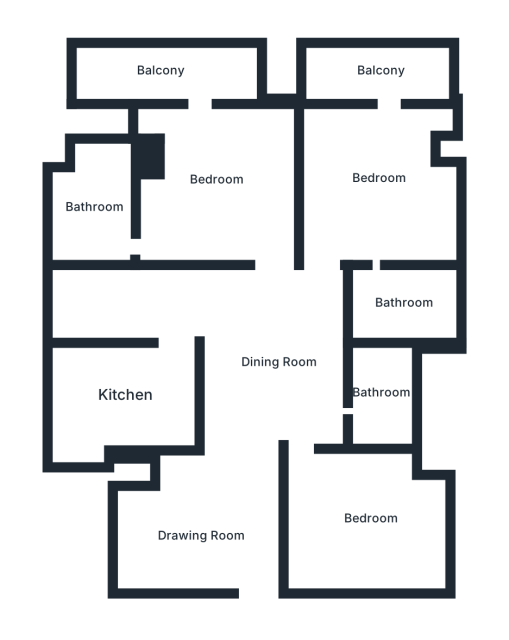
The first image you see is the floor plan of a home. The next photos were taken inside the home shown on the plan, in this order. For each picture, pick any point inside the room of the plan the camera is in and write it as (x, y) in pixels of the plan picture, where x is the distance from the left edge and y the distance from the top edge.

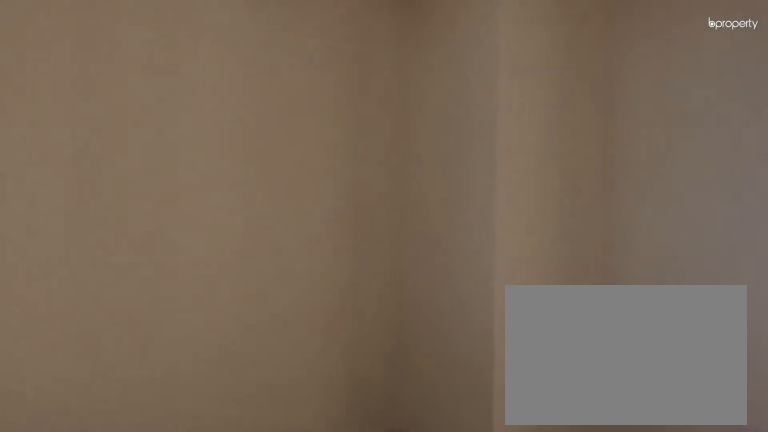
(206, 534)
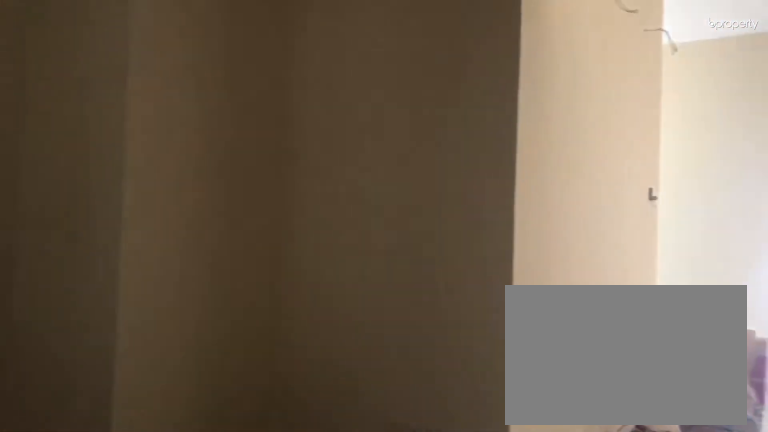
(206, 534)
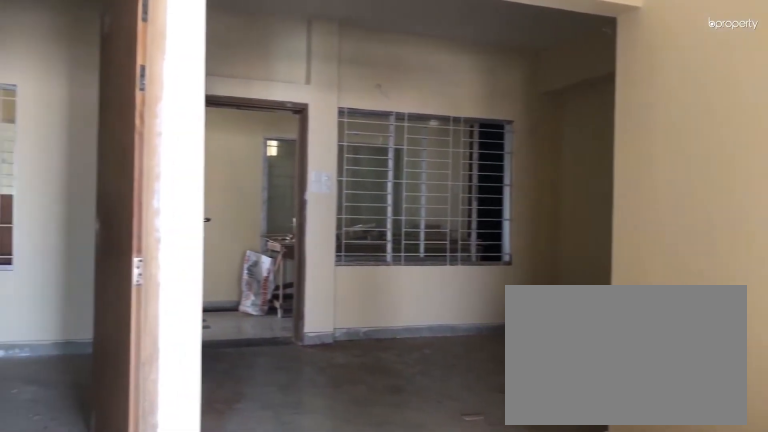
(277, 362)
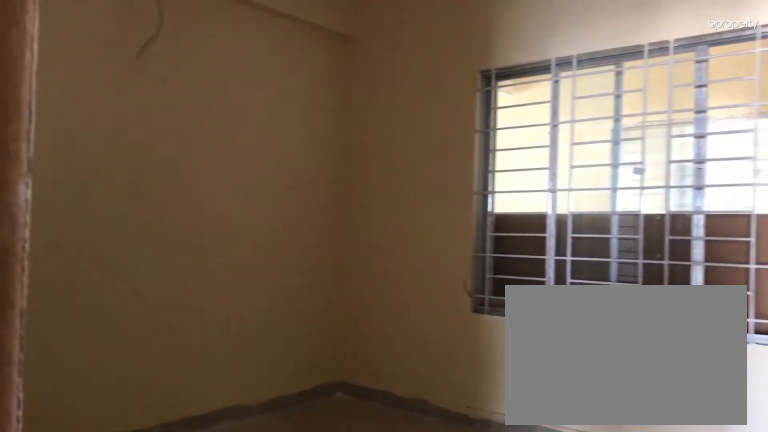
(371, 521)
